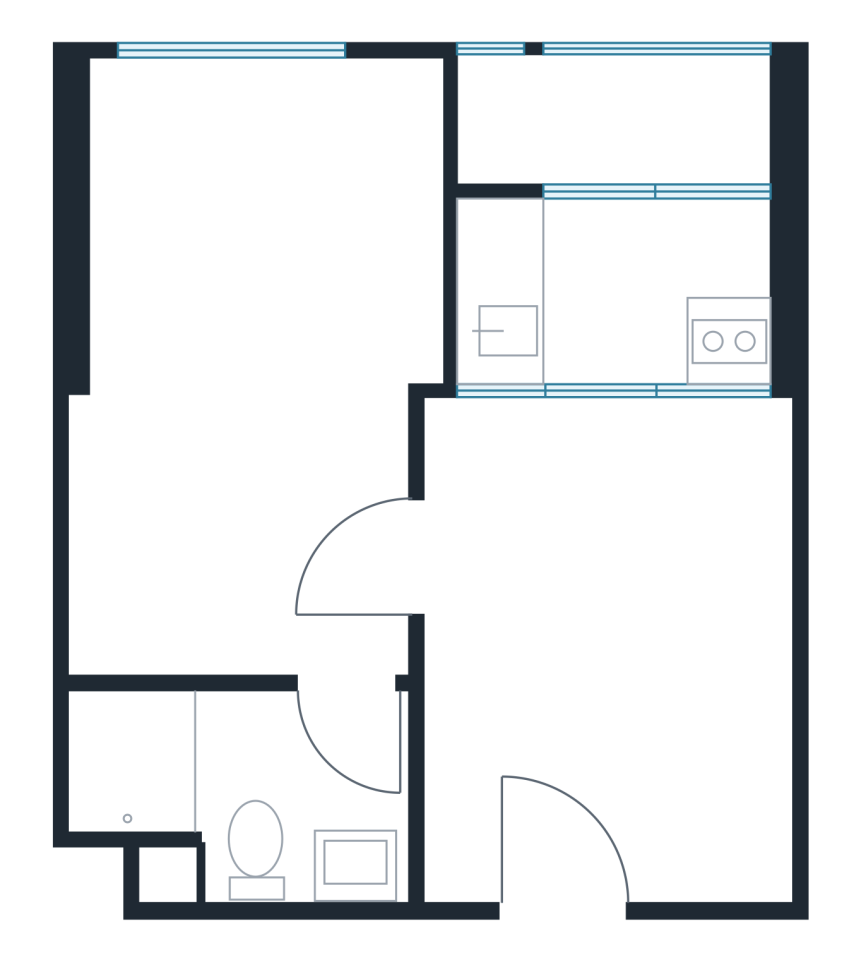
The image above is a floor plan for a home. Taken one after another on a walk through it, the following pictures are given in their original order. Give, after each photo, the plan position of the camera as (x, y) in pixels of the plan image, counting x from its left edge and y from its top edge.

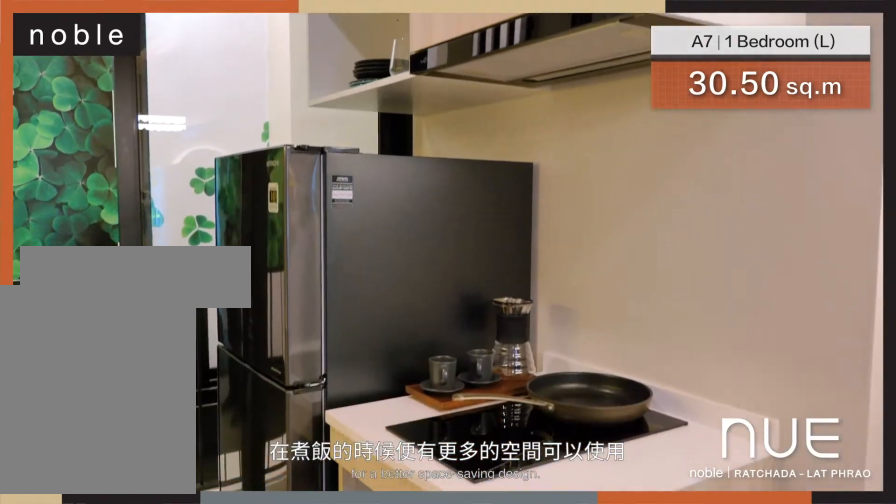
(612, 365)
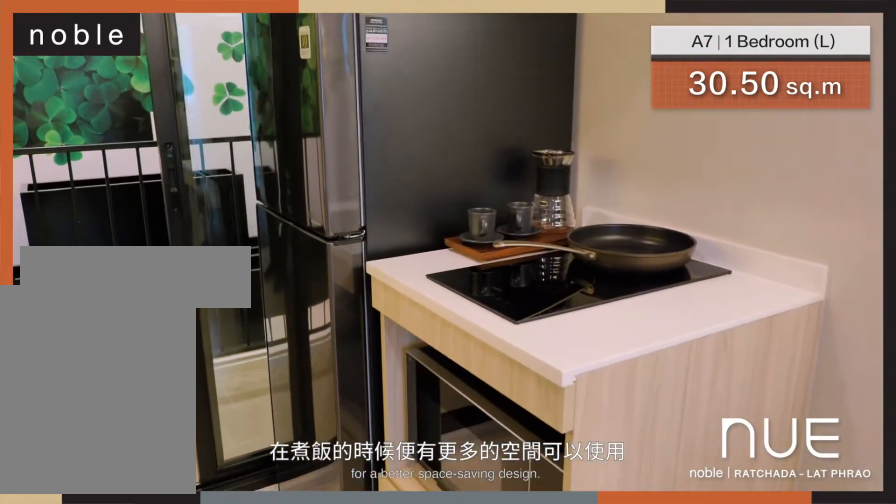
(611, 365)
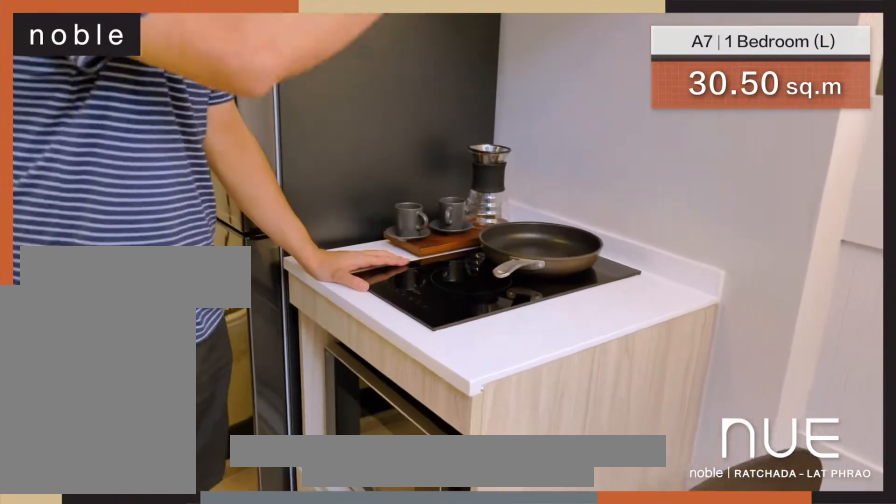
(614, 360)
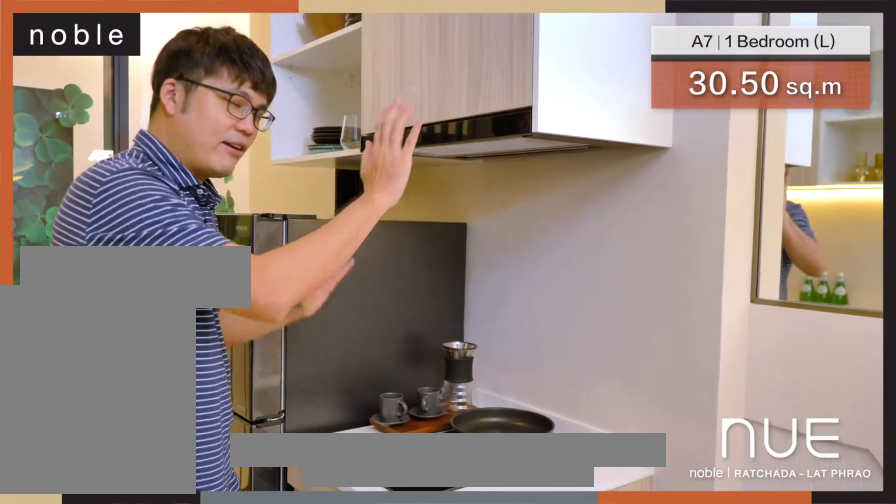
(614, 361)
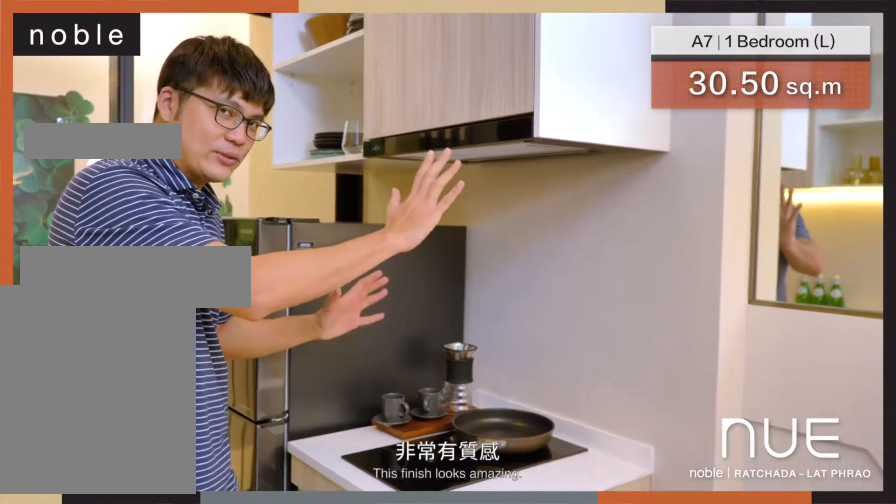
(610, 364)
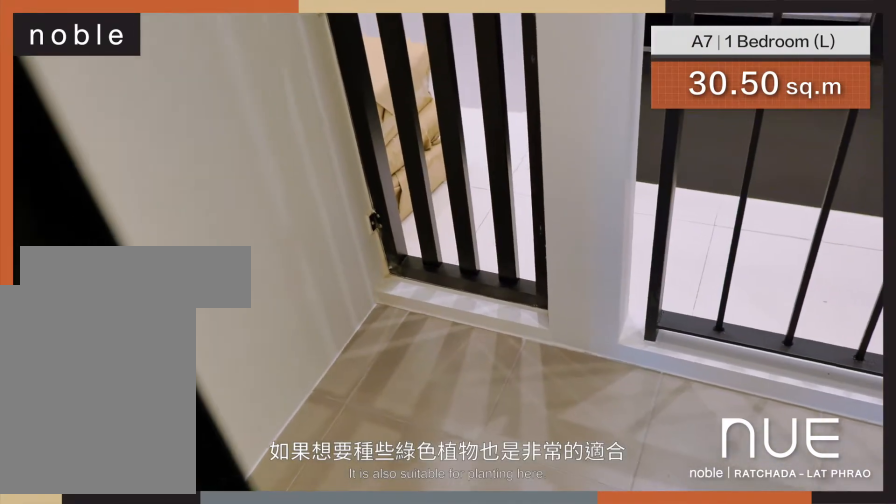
(611, 166)
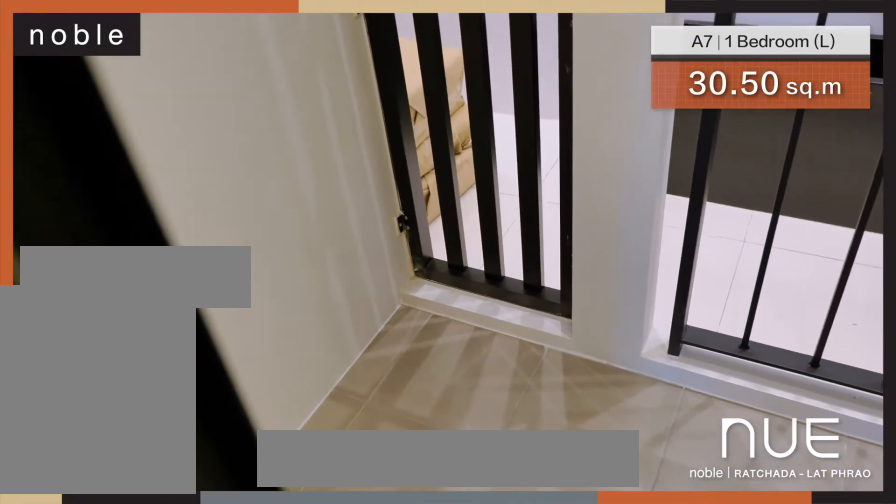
(608, 171)
